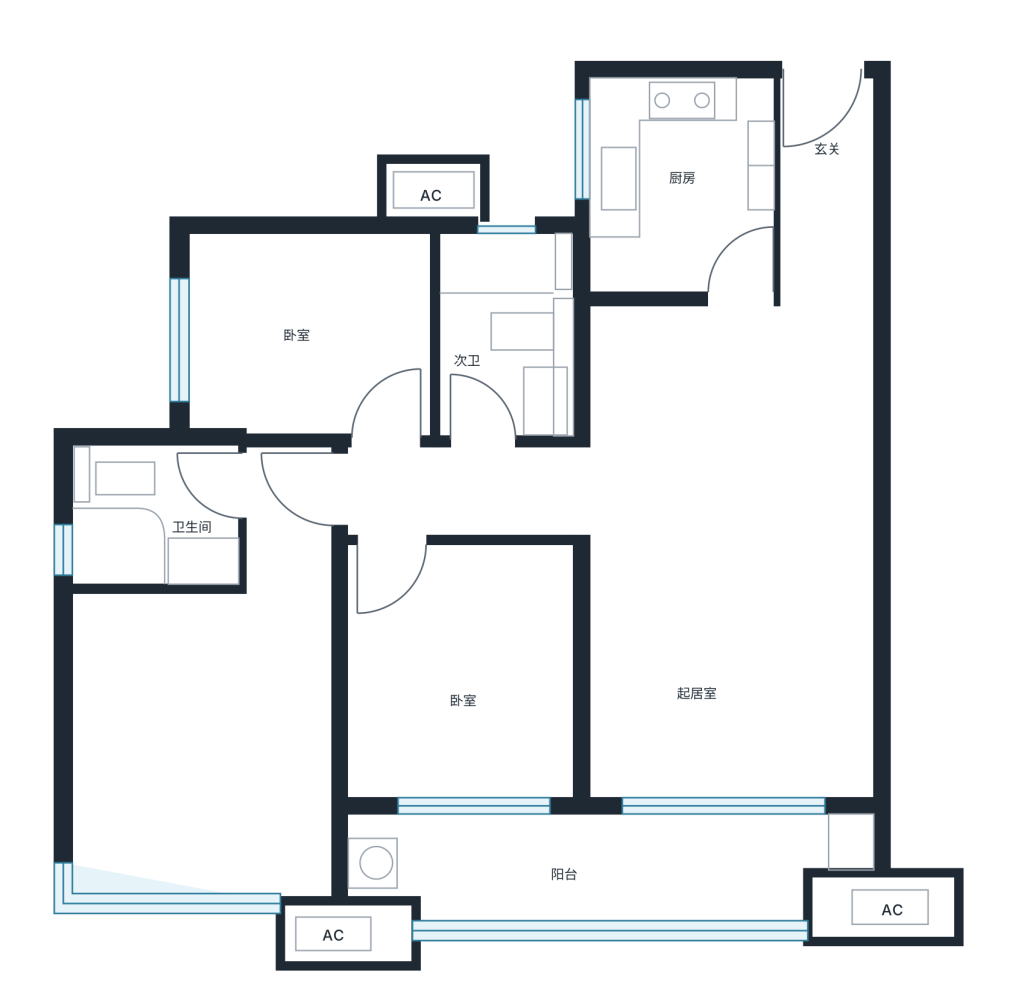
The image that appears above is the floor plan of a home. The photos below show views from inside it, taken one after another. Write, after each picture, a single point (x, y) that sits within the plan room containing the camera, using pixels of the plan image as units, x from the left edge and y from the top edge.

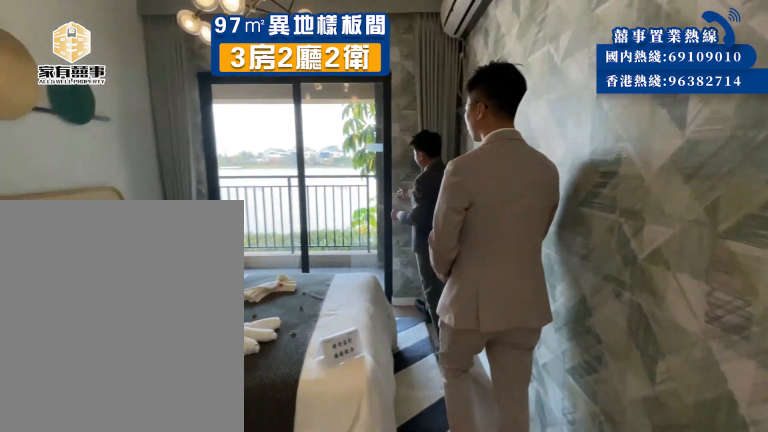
(395, 729)
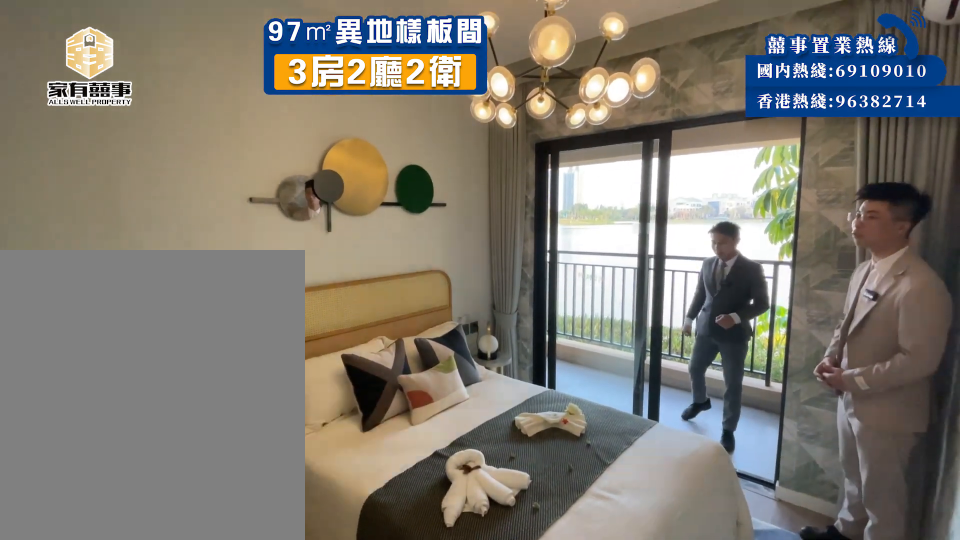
(403, 757)
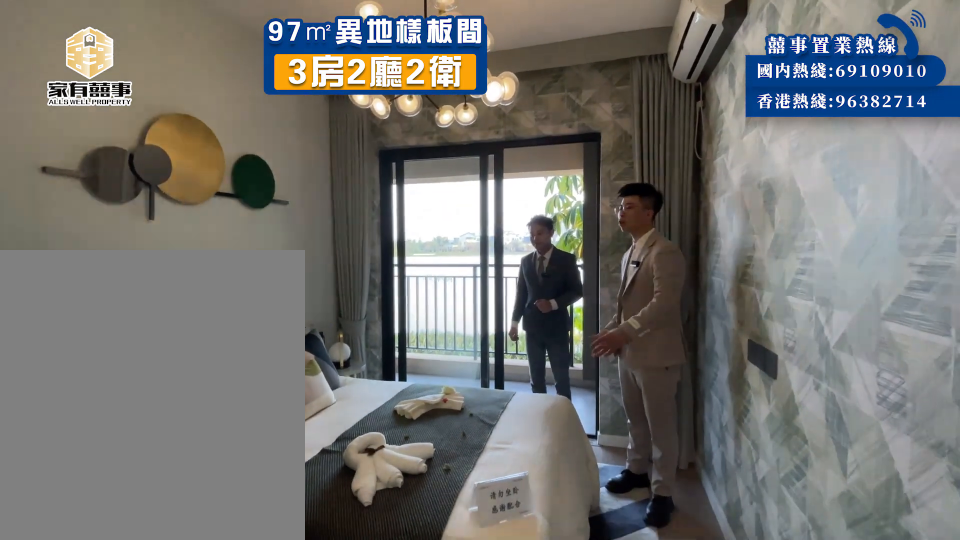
(380, 757)
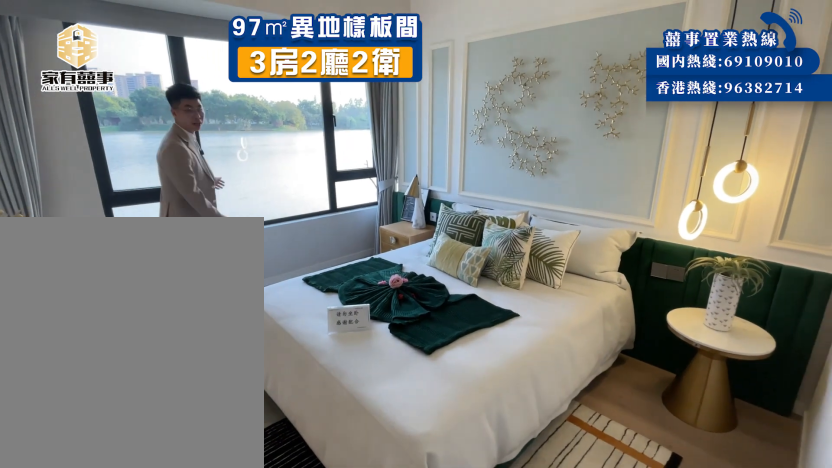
(288, 861)
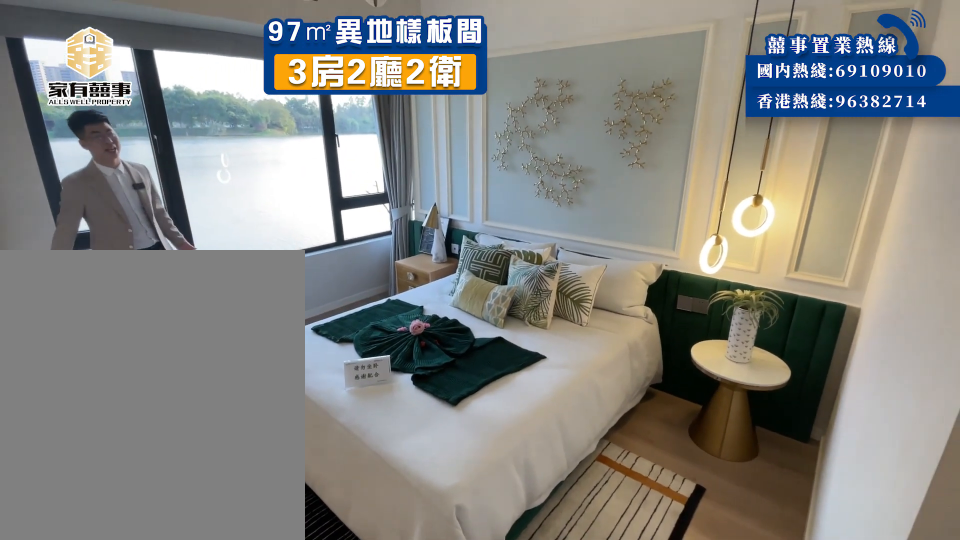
(273, 874)
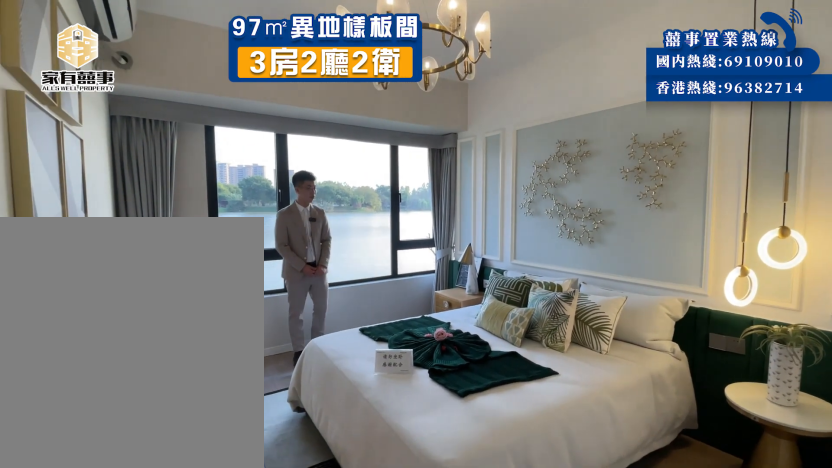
(202, 857)
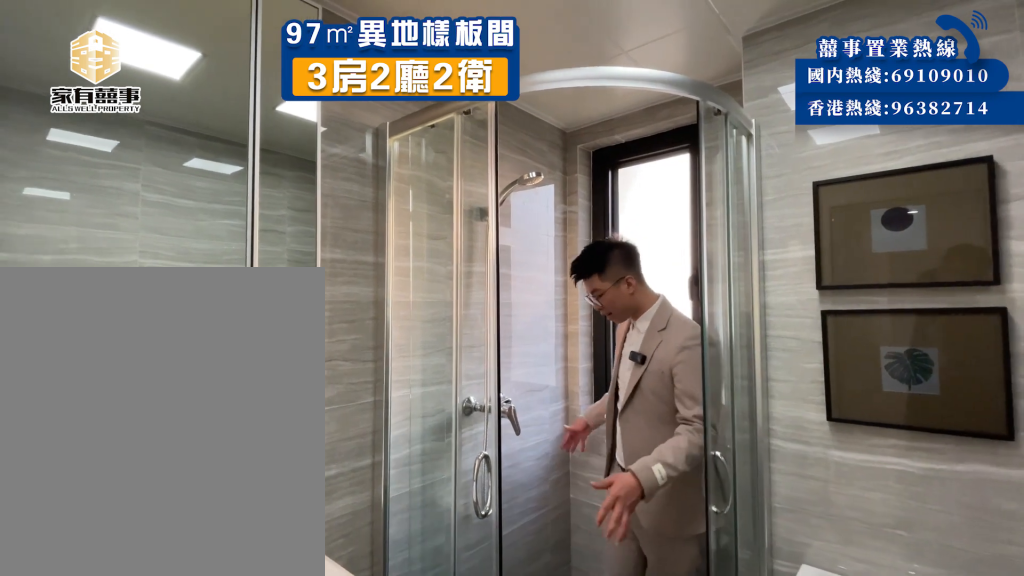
(177, 506)
